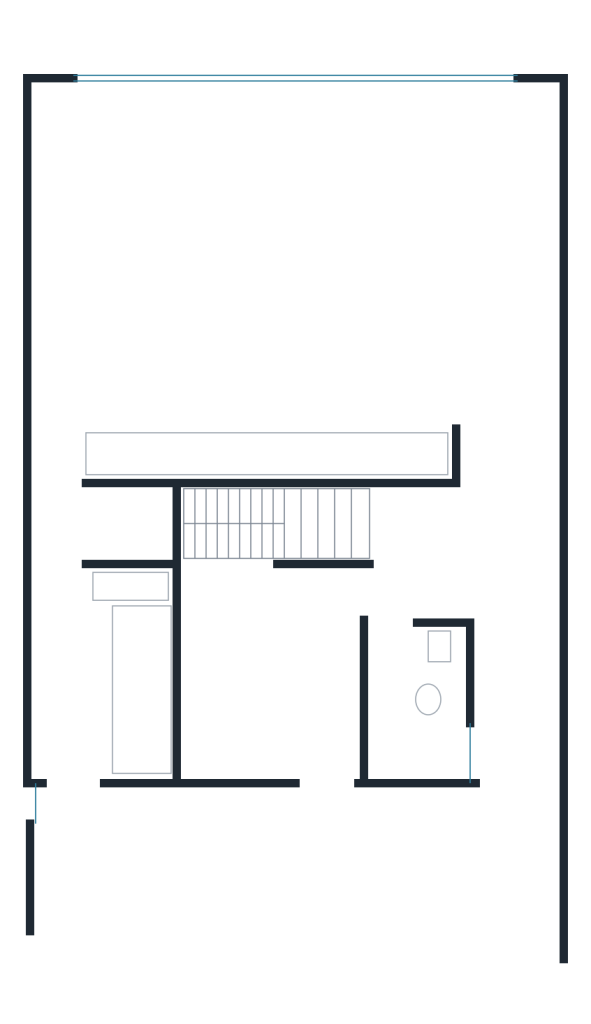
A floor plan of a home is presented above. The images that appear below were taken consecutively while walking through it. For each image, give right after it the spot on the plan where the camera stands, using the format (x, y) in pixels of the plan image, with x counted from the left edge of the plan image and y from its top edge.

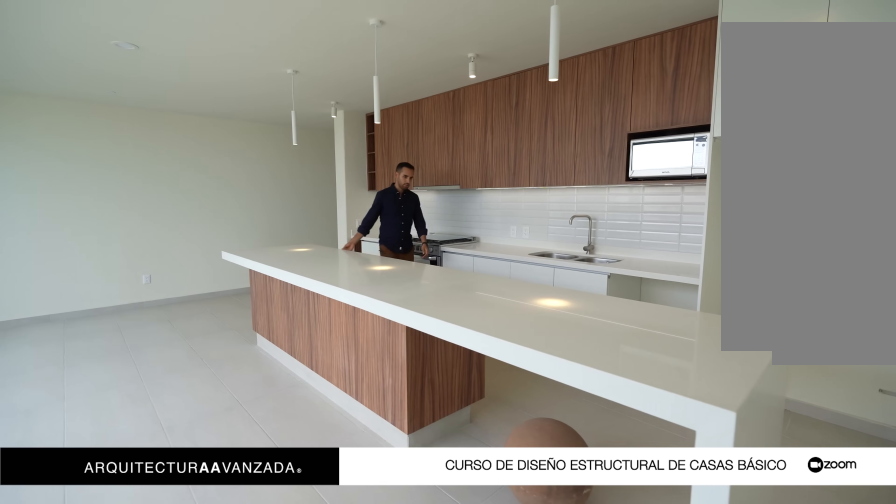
(72, 273)
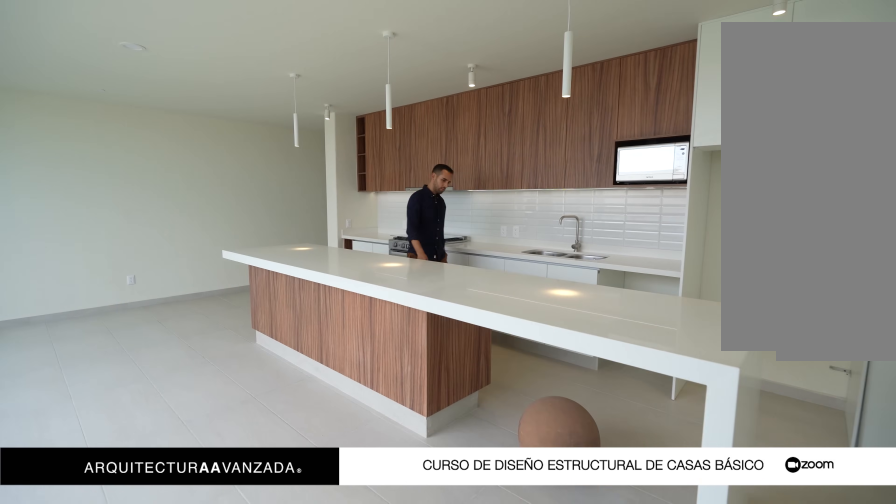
(72, 273)
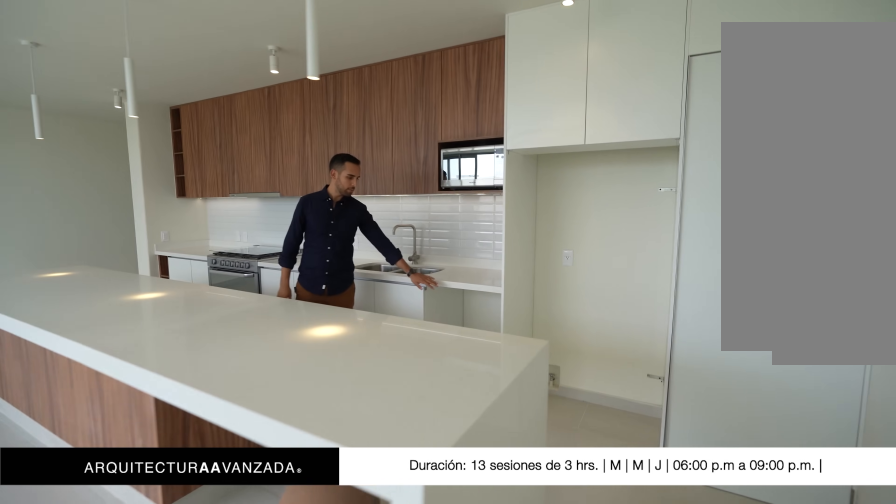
(69, 241)
